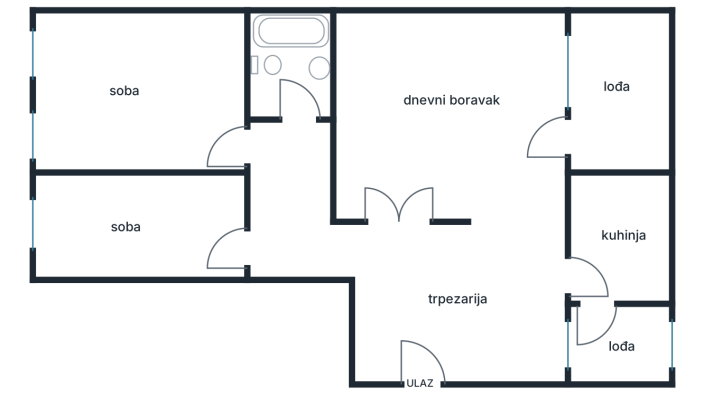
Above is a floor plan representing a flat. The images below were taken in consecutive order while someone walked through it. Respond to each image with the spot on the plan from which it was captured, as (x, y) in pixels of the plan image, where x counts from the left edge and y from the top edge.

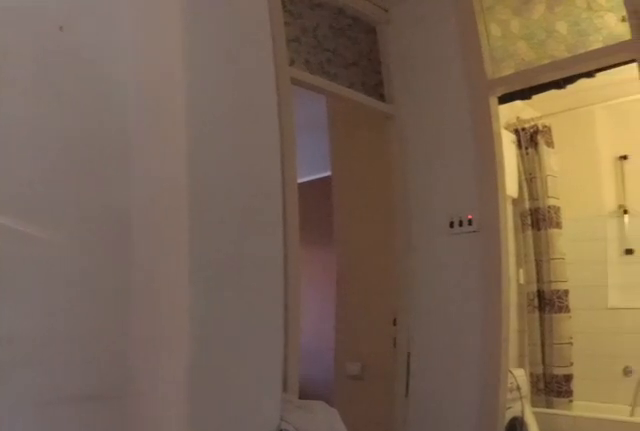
(335, 258)
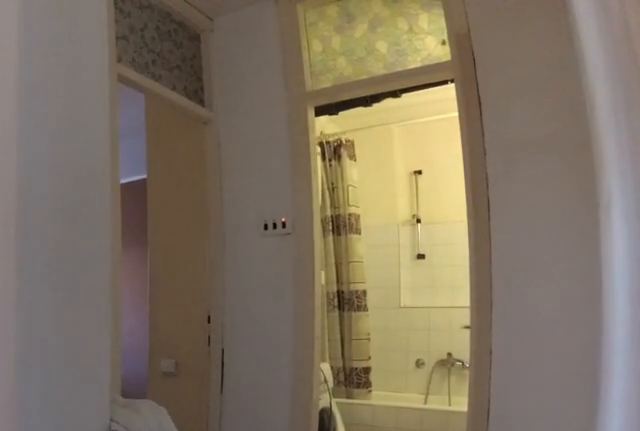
(315, 260)
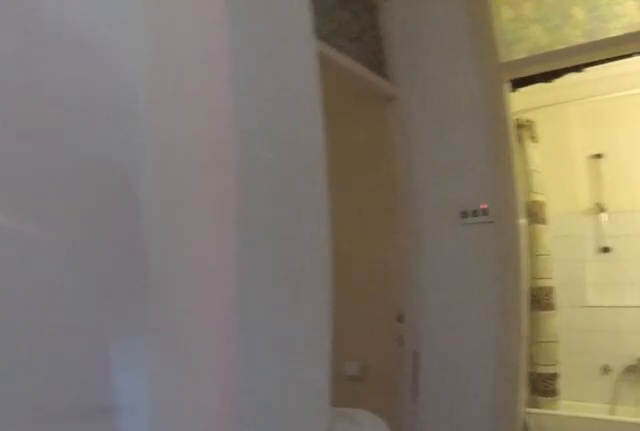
(293, 254)
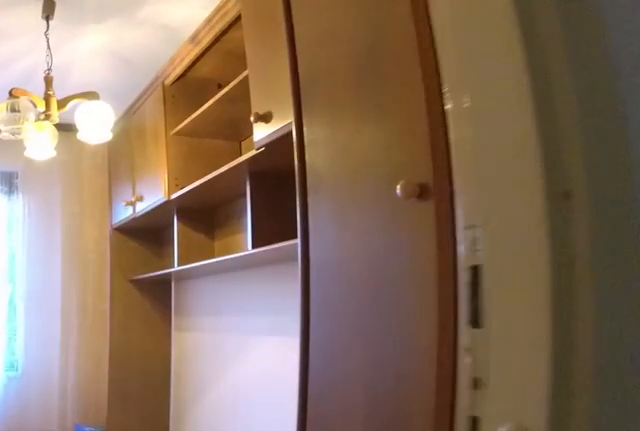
(269, 252)
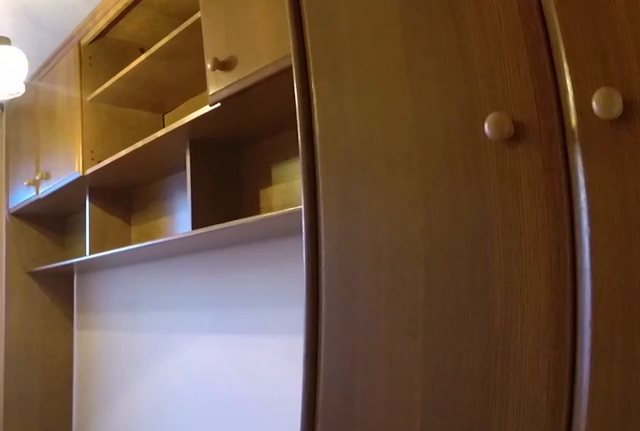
(248, 252)
